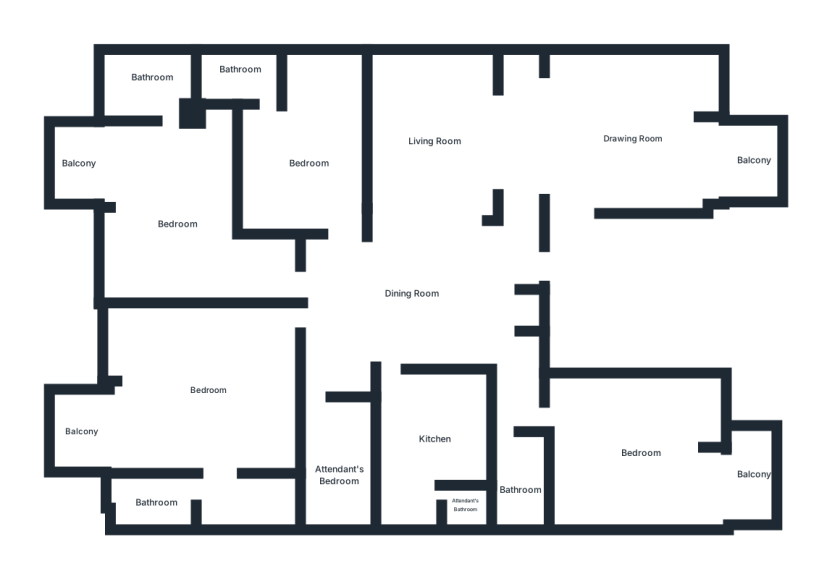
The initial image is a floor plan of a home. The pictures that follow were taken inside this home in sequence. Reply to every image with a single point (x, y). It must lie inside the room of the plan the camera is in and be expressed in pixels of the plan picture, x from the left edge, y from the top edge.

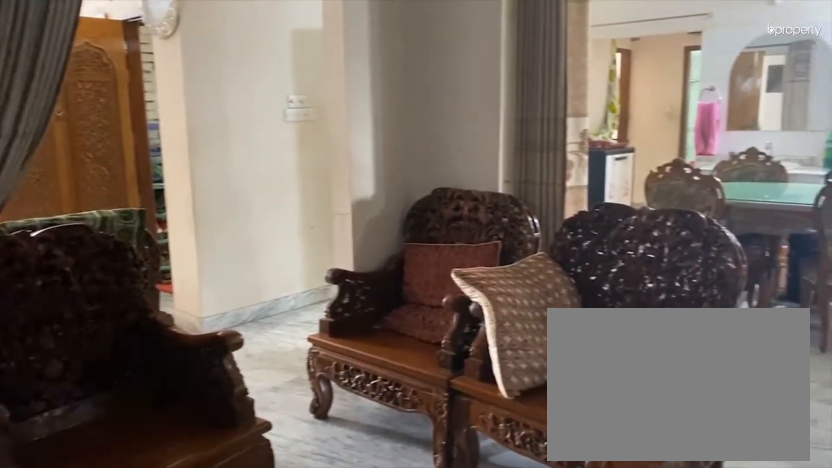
(433, 138)
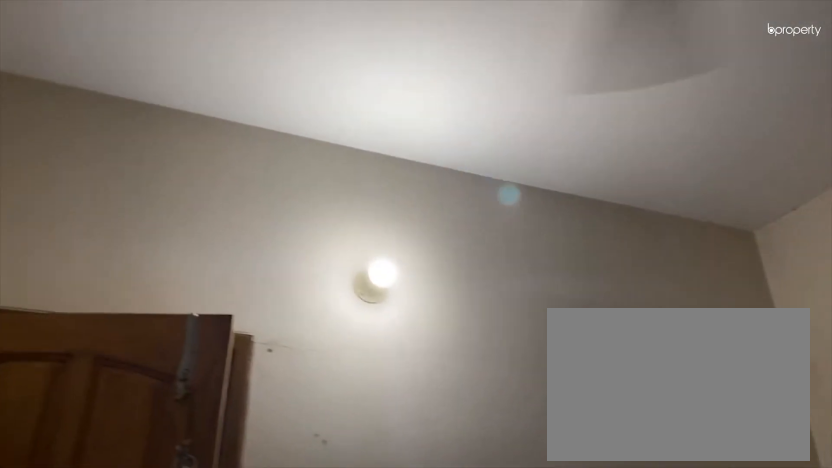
(312, 164)
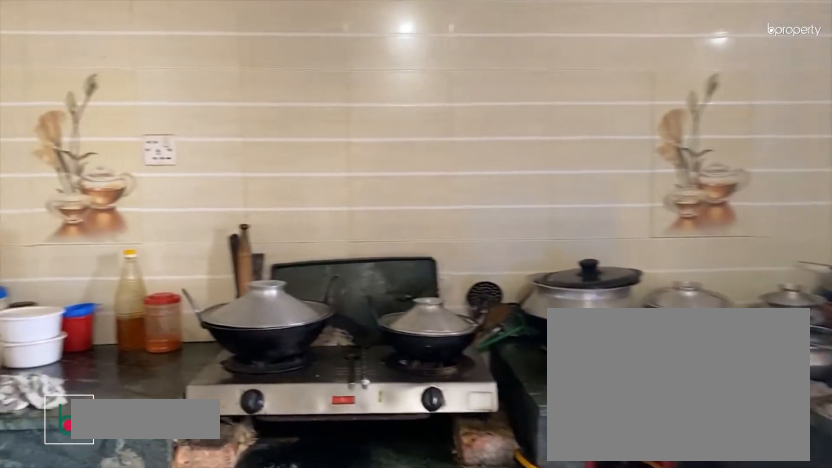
(436, 438)
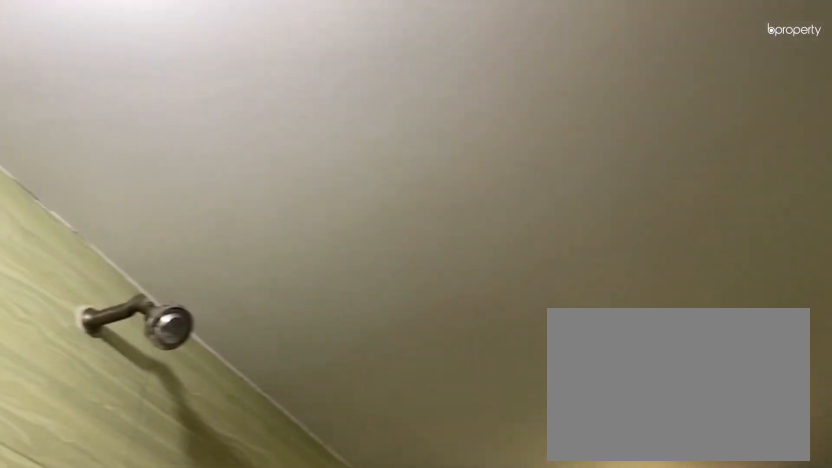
(521, 485)
